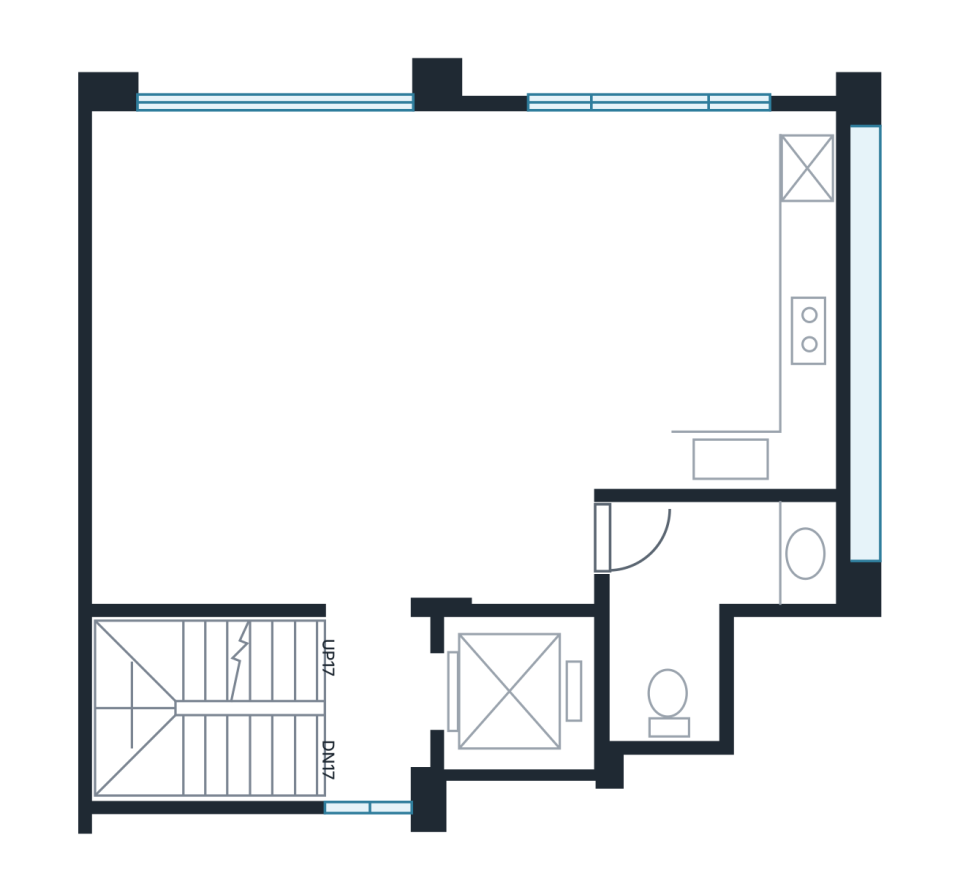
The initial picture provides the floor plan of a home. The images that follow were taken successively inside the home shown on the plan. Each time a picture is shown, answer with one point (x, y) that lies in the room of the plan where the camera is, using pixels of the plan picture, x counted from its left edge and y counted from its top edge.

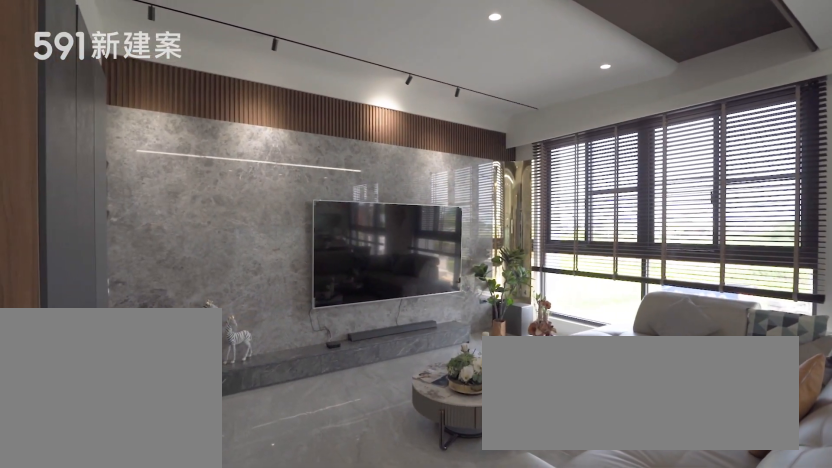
(341, 359)
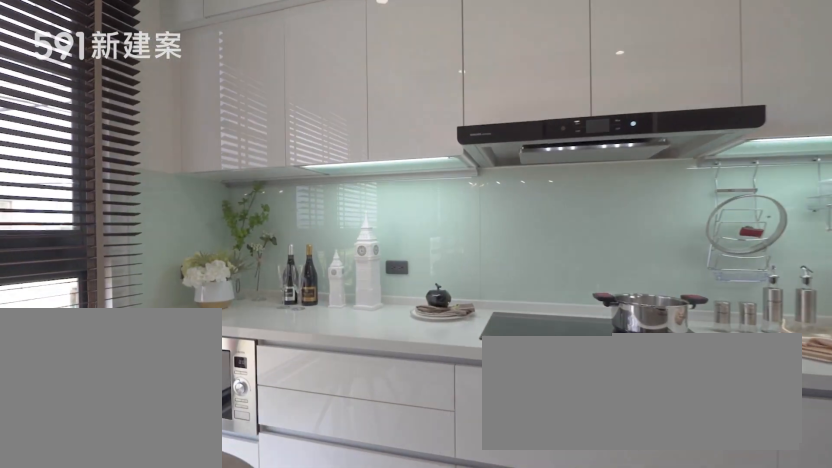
(713, 299)
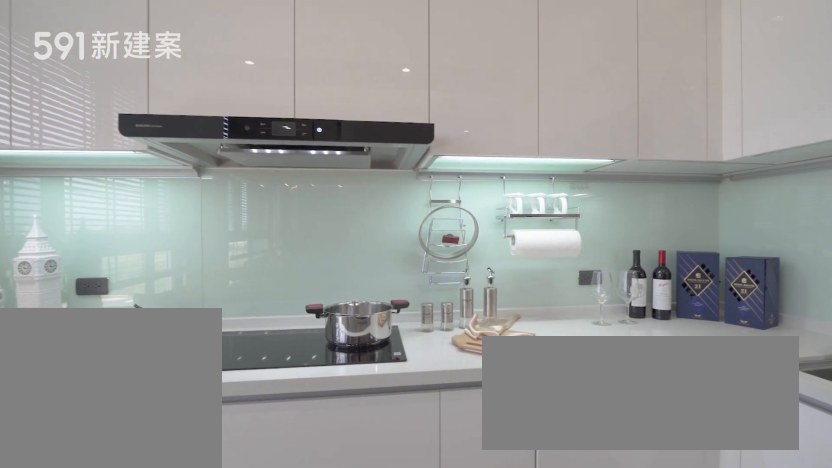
(713, 299)
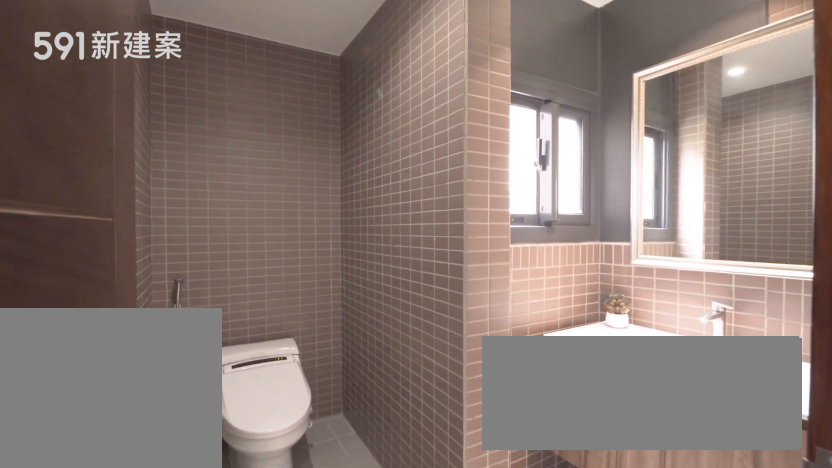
(702, 601)
